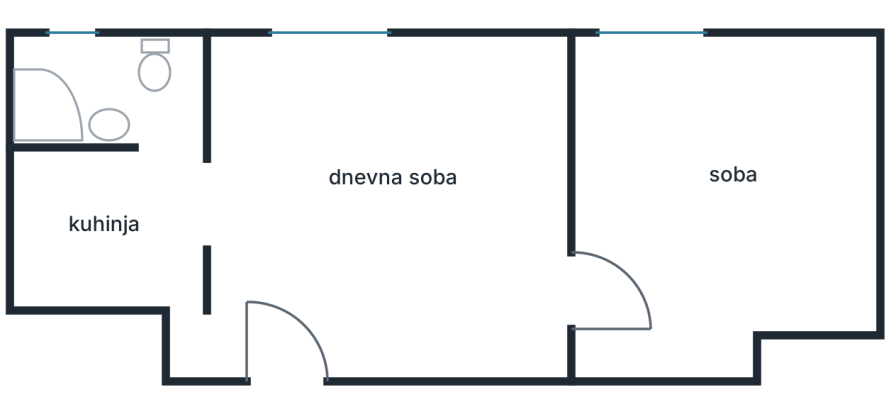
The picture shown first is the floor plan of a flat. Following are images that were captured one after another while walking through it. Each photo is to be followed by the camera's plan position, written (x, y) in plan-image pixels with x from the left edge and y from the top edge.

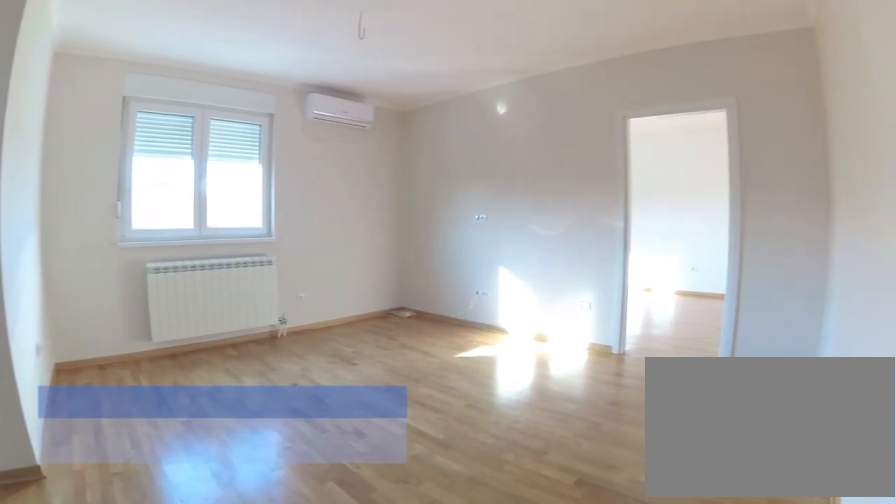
(283, 364)
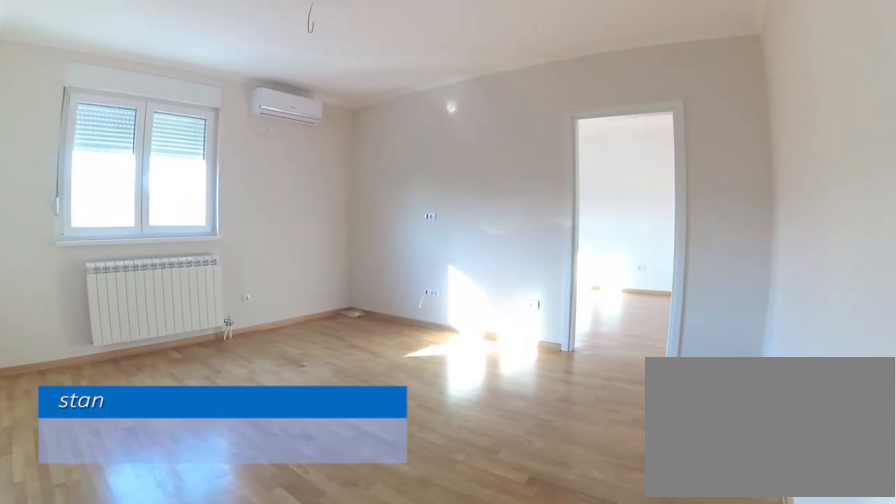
(277, 360)
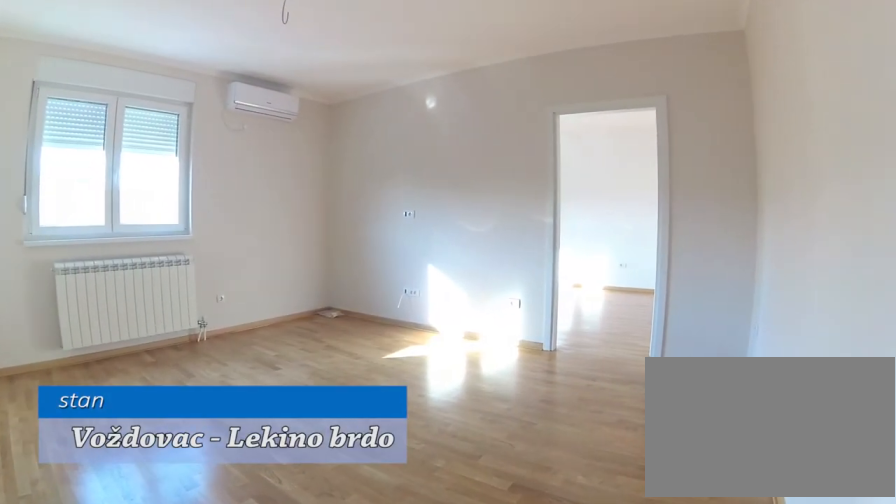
(290, 357)
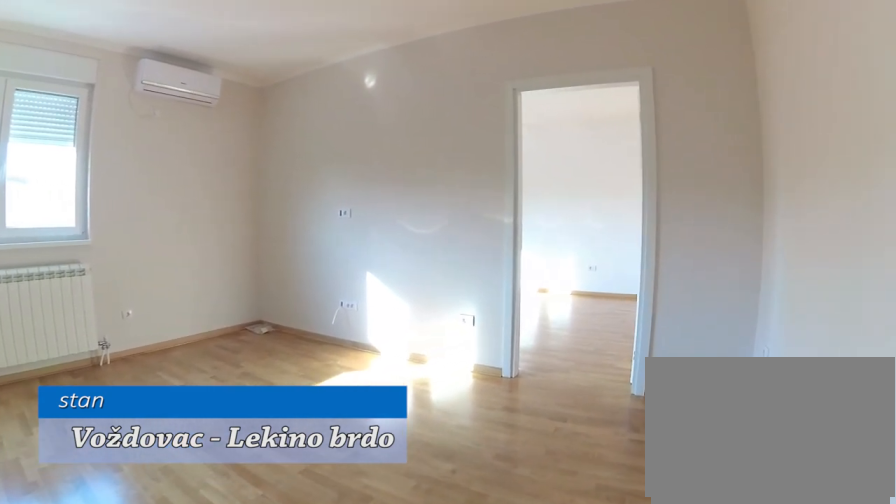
(353, 344)
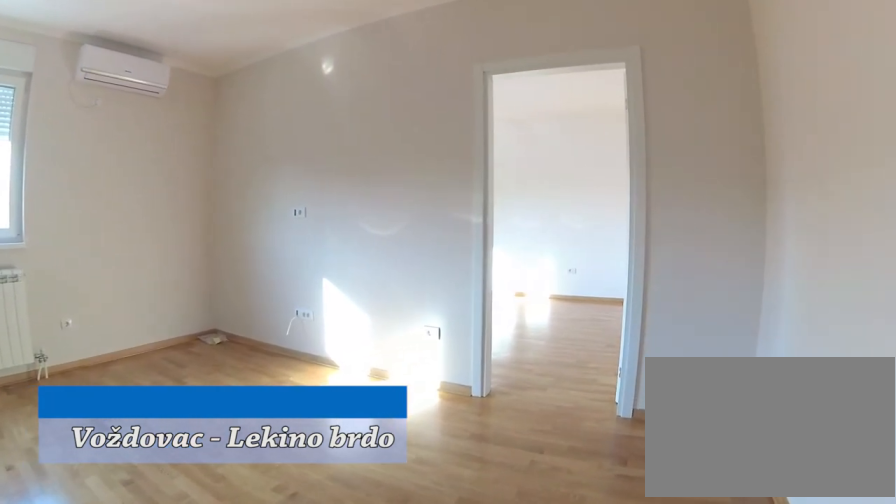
(380, 338)
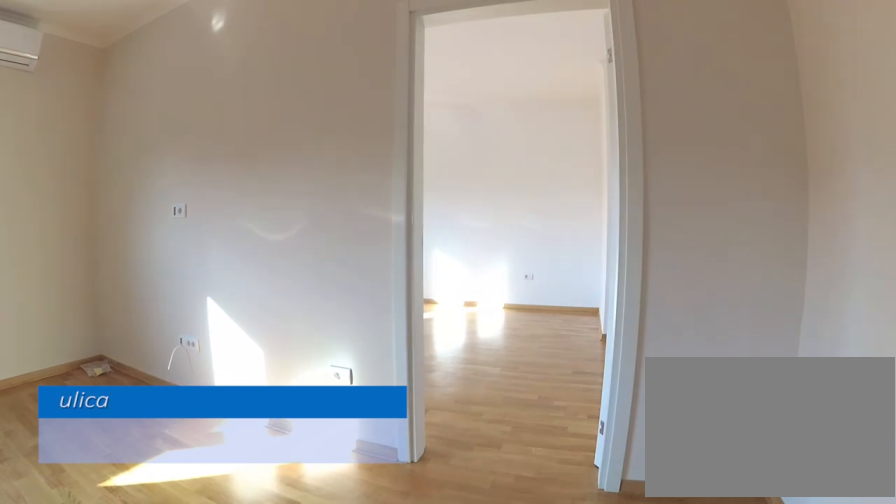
(435, 327)
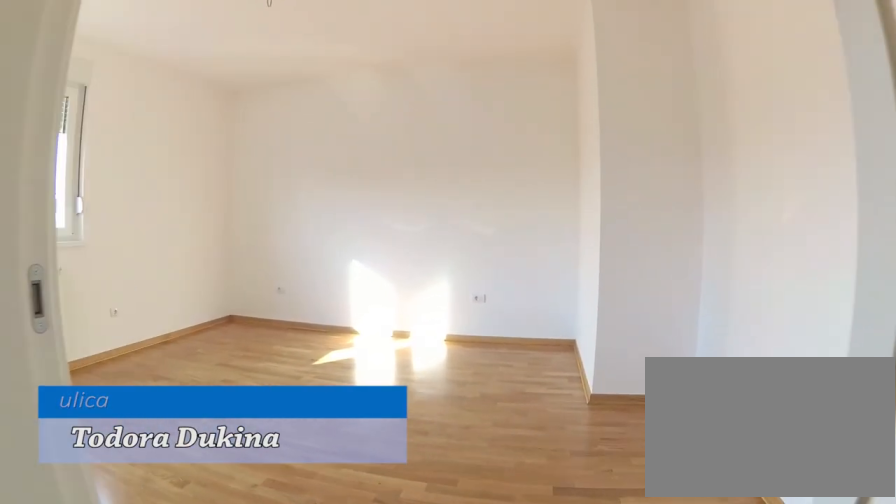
(545, 308)
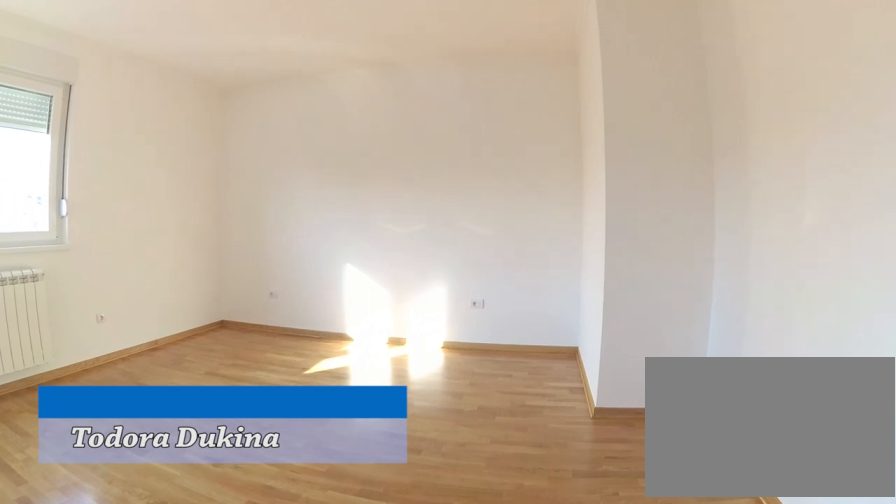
(554, 309)
